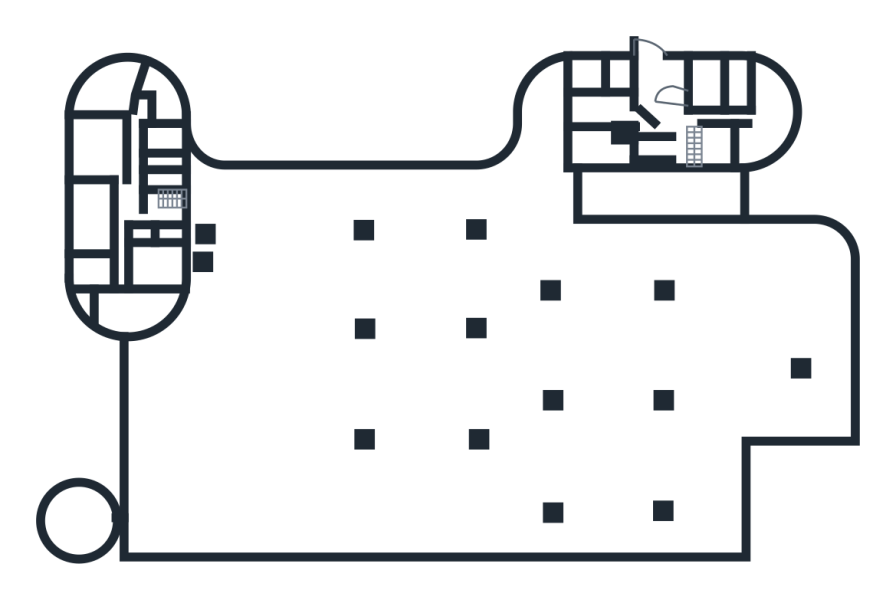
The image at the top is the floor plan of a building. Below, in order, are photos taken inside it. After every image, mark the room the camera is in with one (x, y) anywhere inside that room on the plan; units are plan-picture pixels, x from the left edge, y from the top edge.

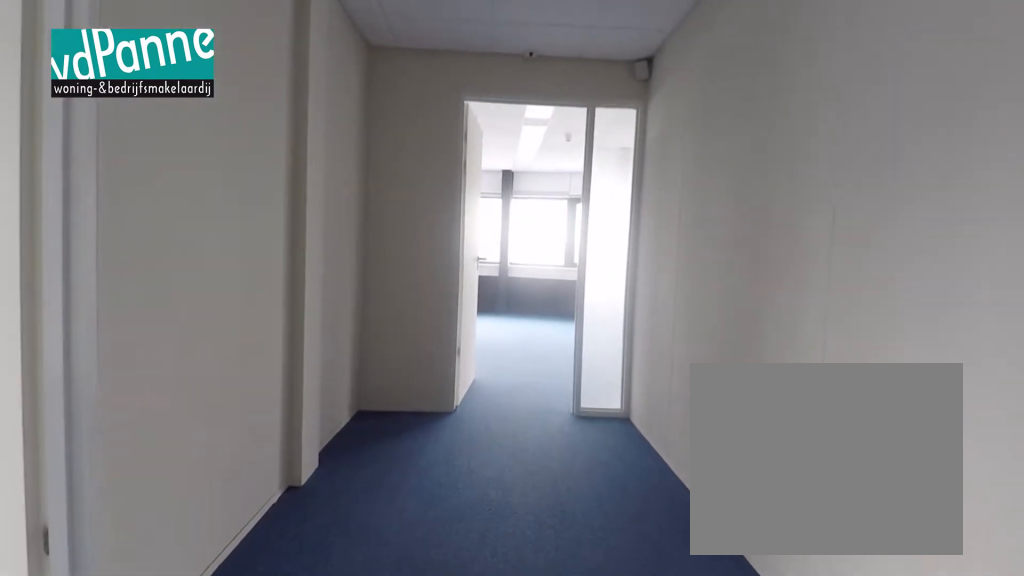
(139, 197)
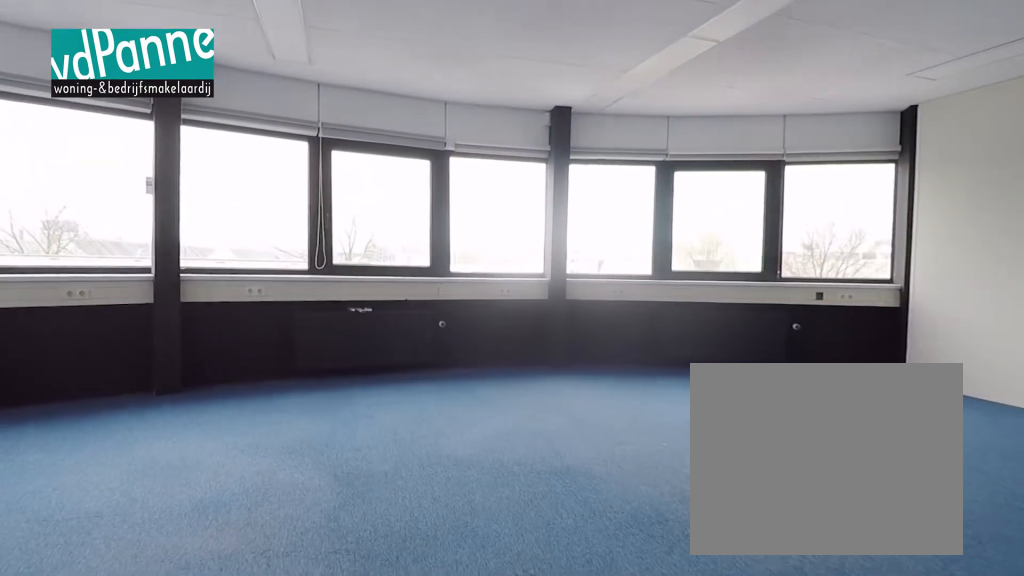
(135, 310)
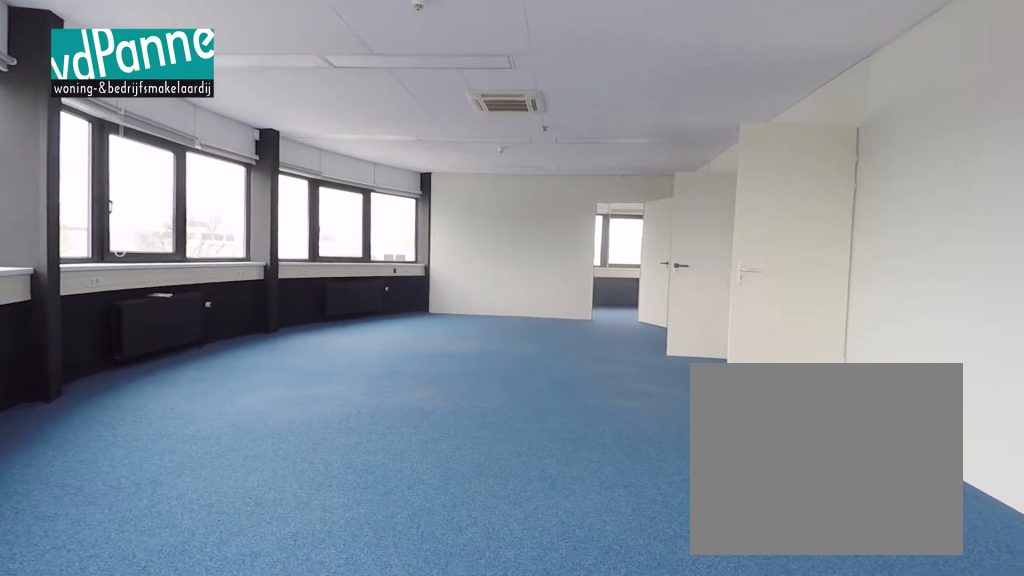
(136, 310)
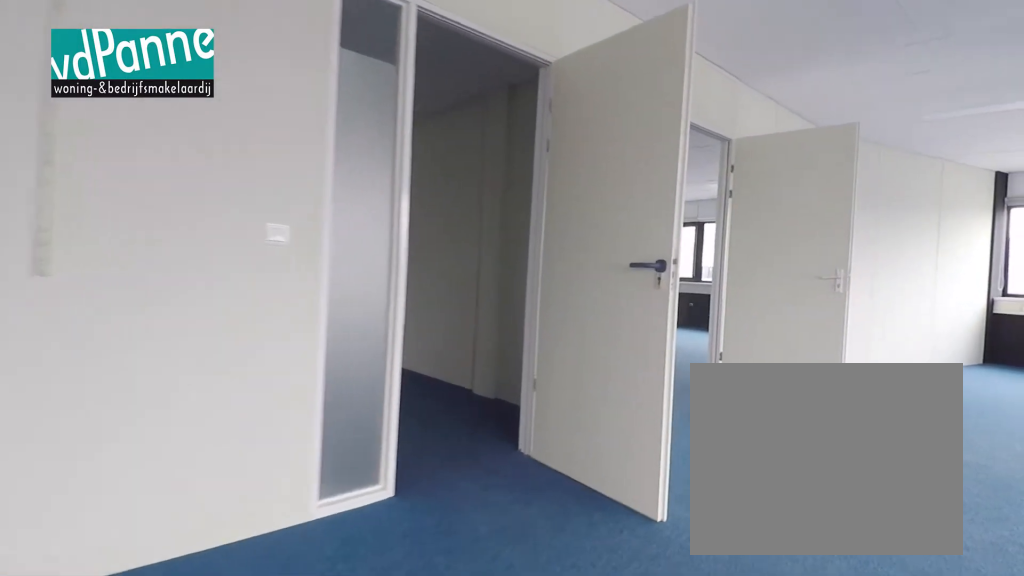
(136, 310)
